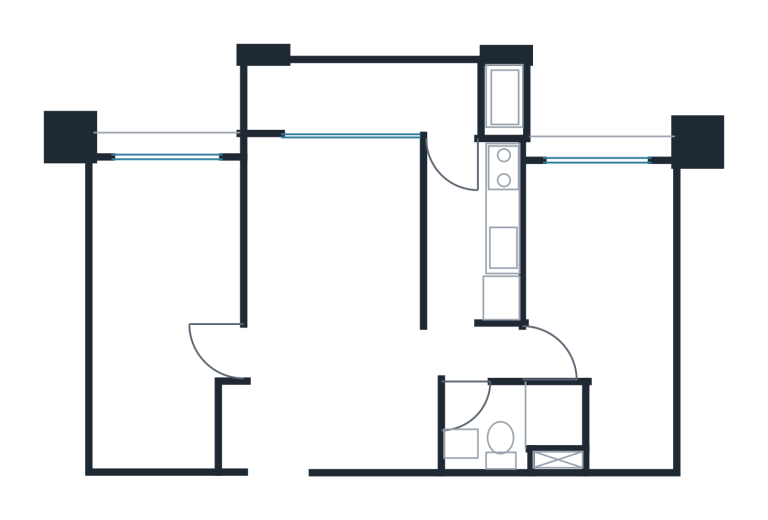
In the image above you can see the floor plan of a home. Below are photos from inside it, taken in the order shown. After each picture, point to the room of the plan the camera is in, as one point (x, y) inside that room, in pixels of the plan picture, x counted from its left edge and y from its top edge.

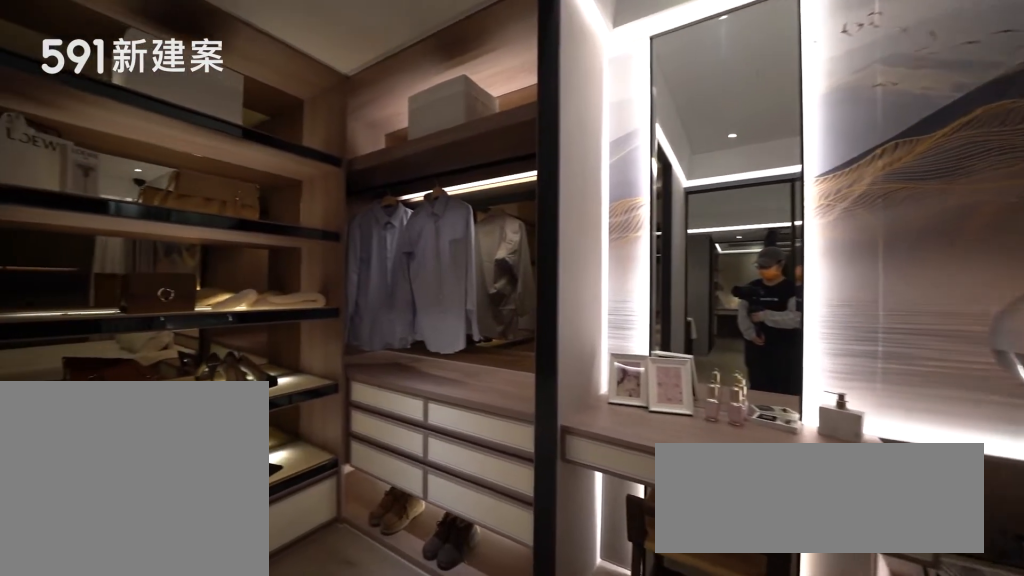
(165, 307)
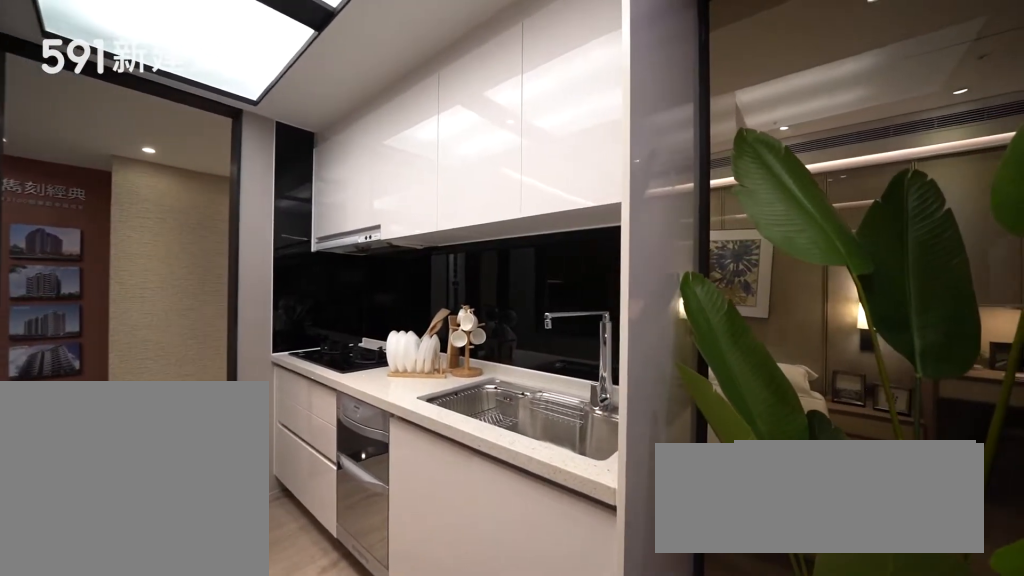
(476, 228)
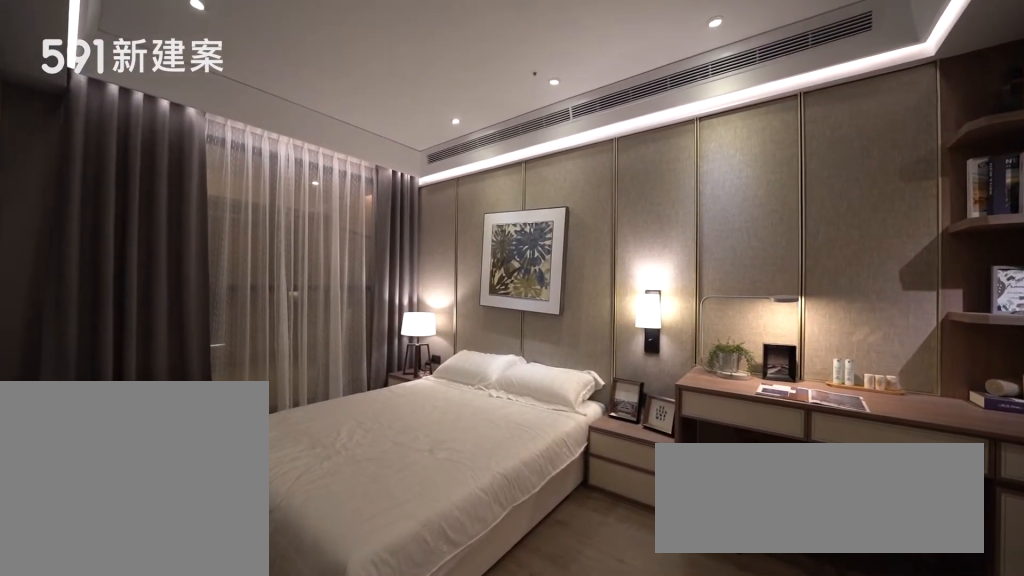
(608, 300)
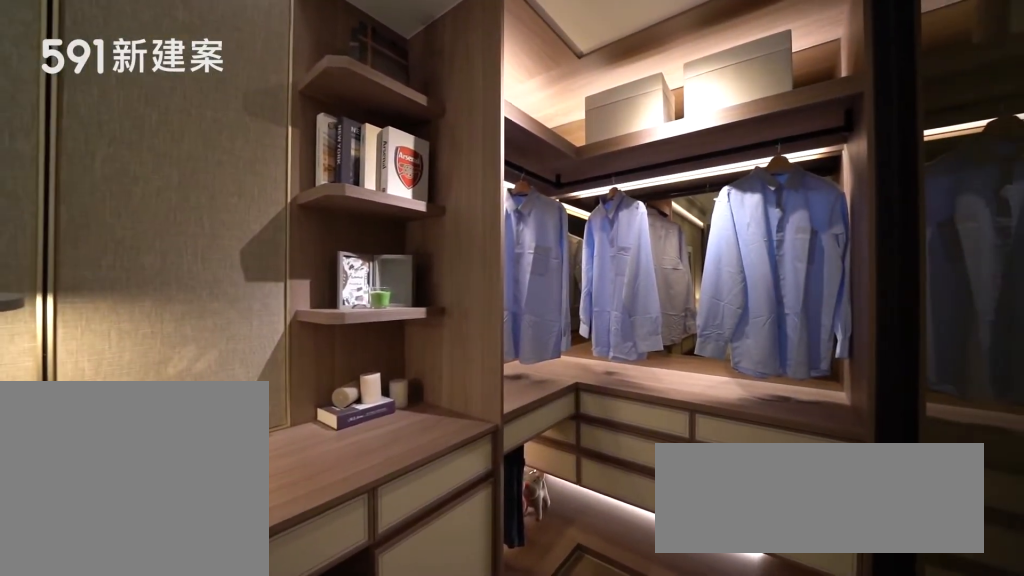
(608, 300)
